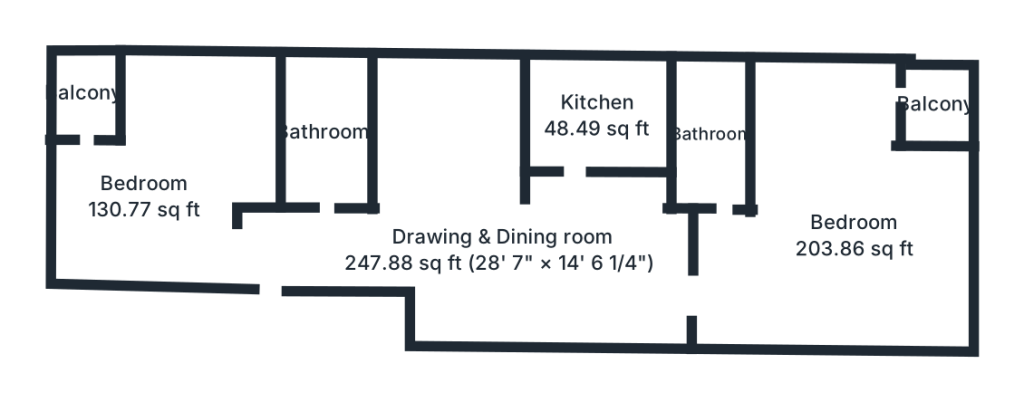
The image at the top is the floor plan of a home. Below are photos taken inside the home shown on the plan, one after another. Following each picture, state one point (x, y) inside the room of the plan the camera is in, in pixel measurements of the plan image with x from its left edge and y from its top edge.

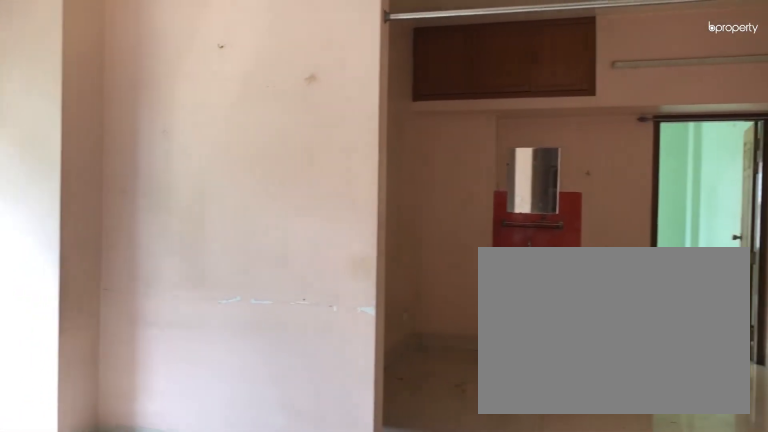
(504, 252)
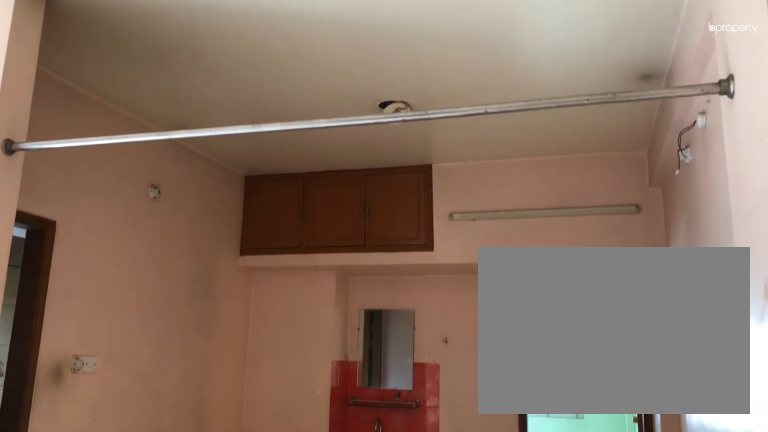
(504, 252)
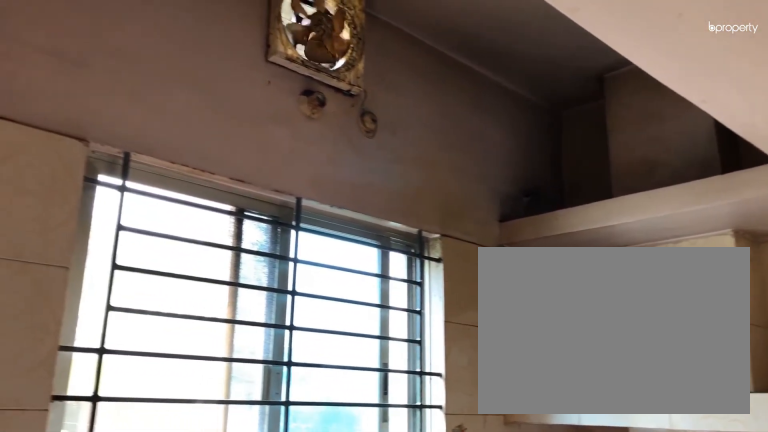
(598, 116)
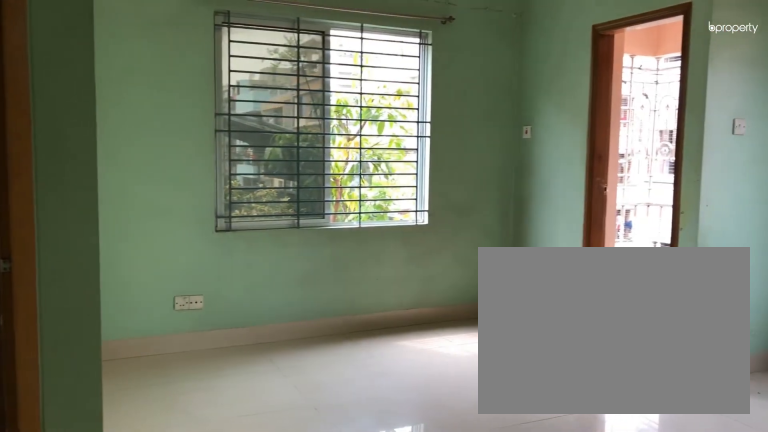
(851, 234)
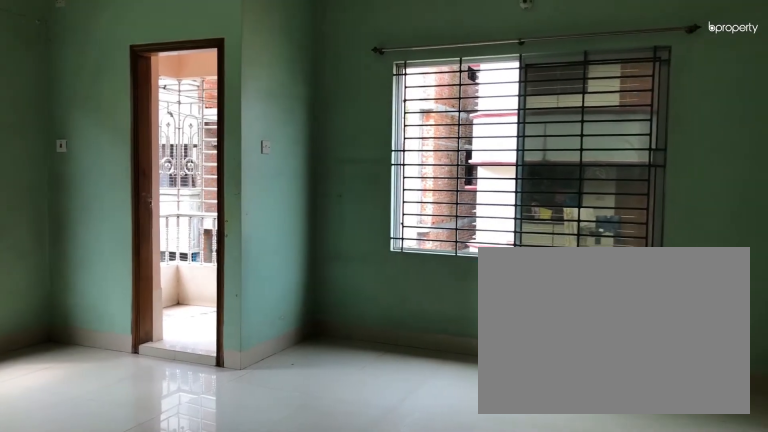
(851, 234)
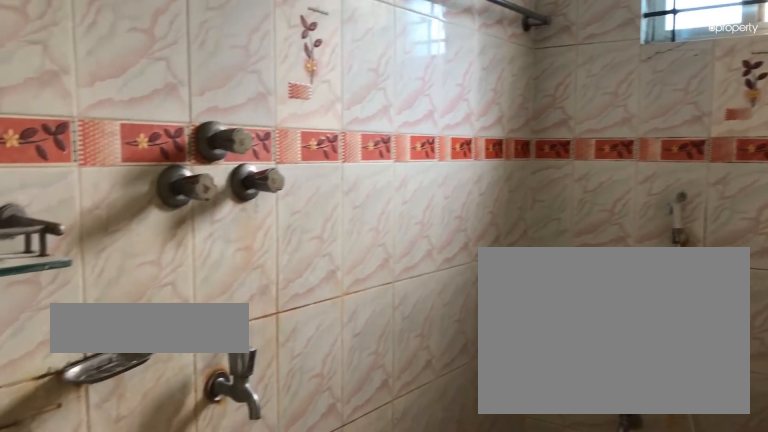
(713, 136)
